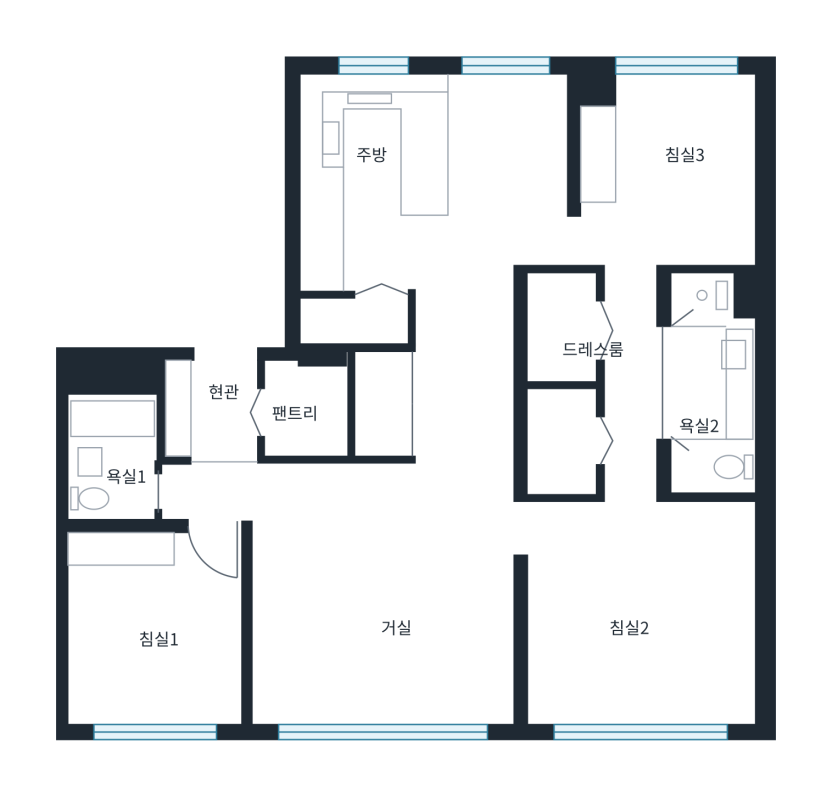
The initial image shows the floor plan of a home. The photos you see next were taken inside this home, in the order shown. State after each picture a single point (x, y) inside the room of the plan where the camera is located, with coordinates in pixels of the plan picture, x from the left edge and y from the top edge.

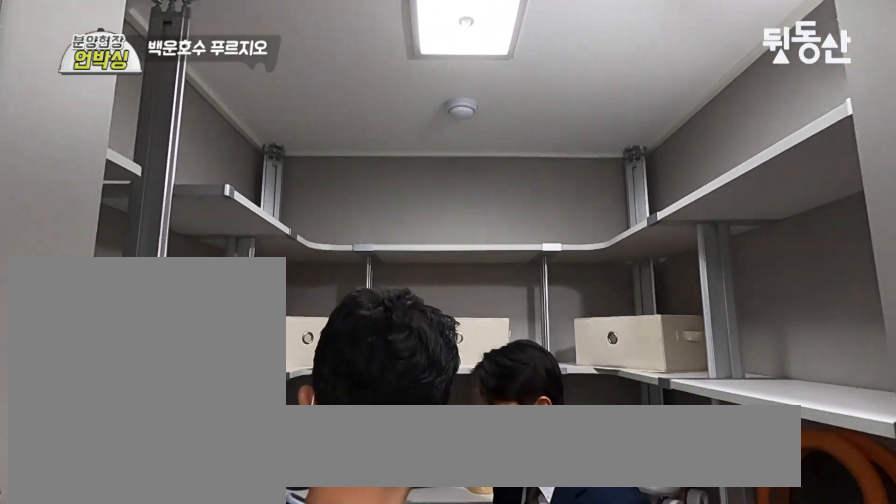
(217, 416)
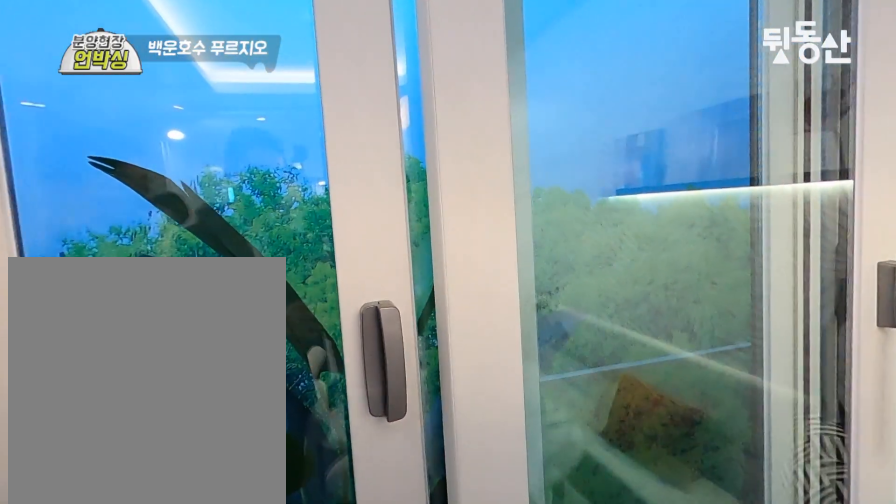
(504, 199)
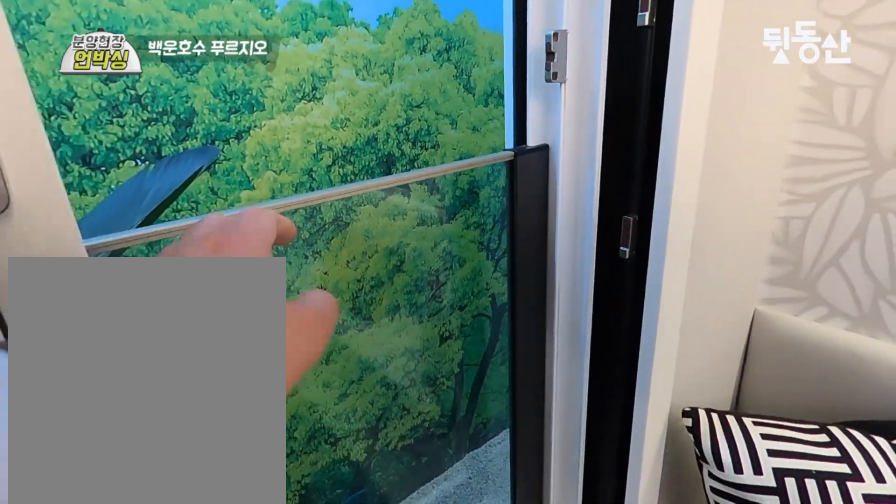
(504, 200)
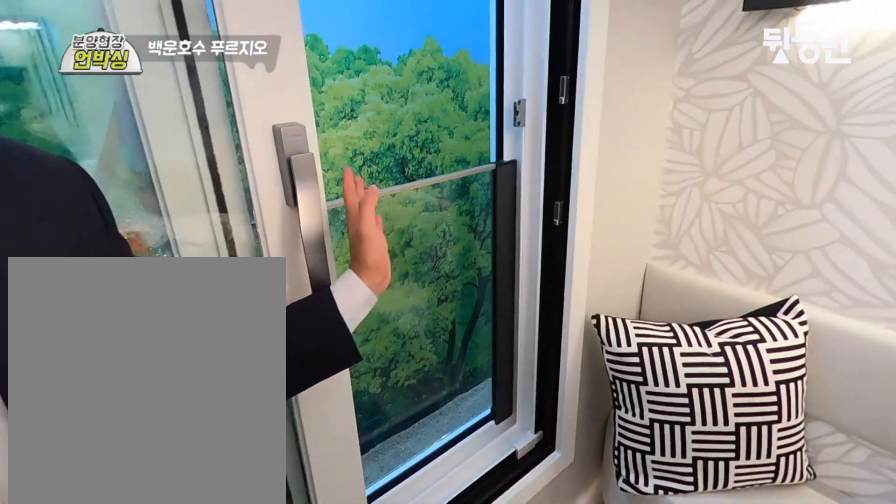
(504, 199)
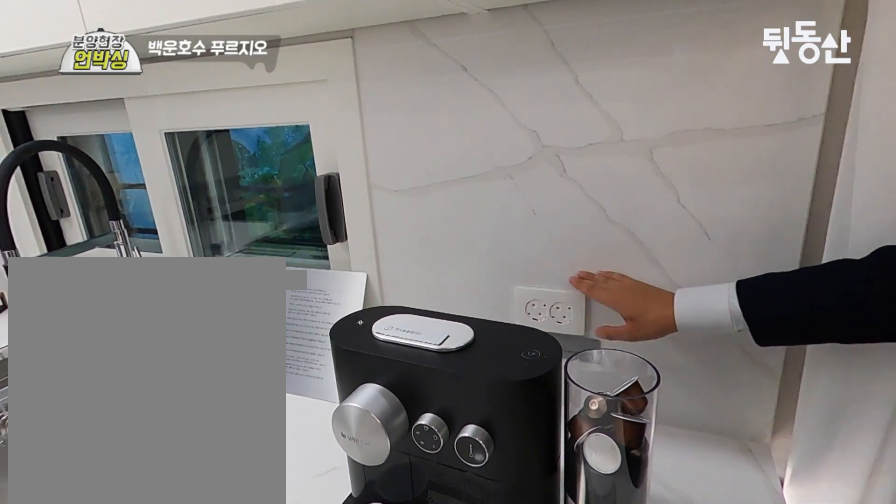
(504, 199)
